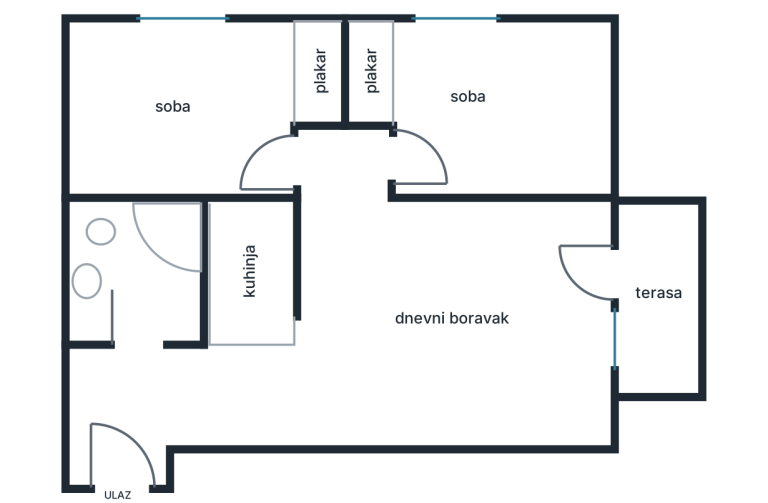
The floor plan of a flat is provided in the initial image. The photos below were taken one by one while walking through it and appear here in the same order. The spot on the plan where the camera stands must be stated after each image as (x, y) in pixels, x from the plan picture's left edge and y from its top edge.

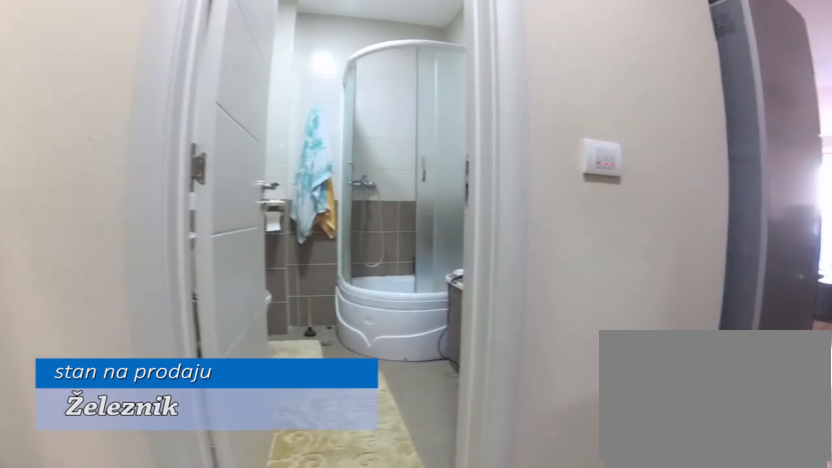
(105, 428)
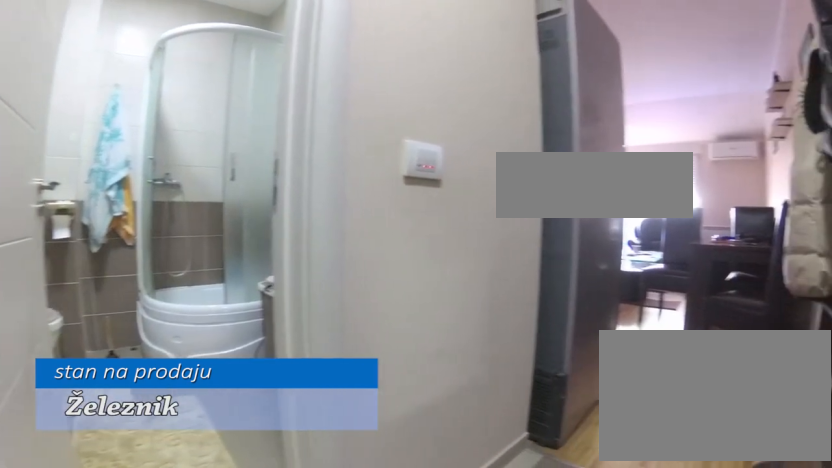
(98, 426)
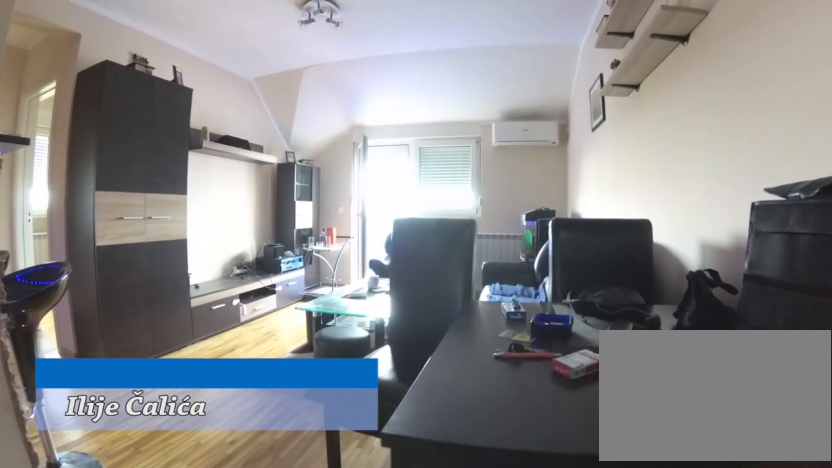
(242, 408)
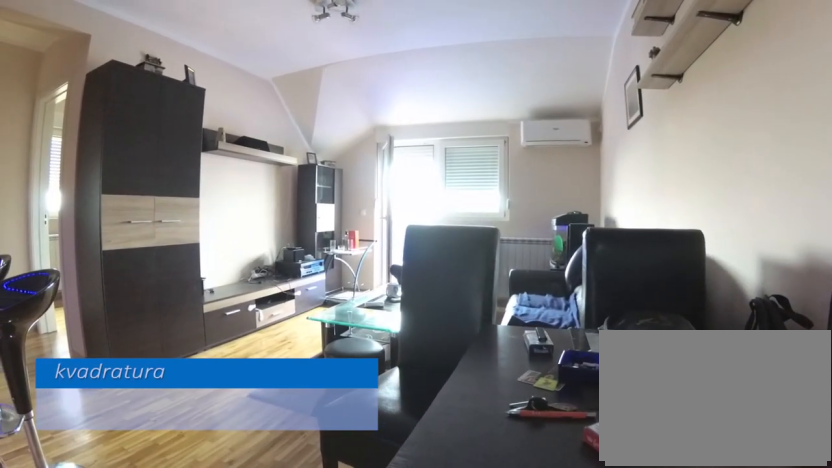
(268, 407)
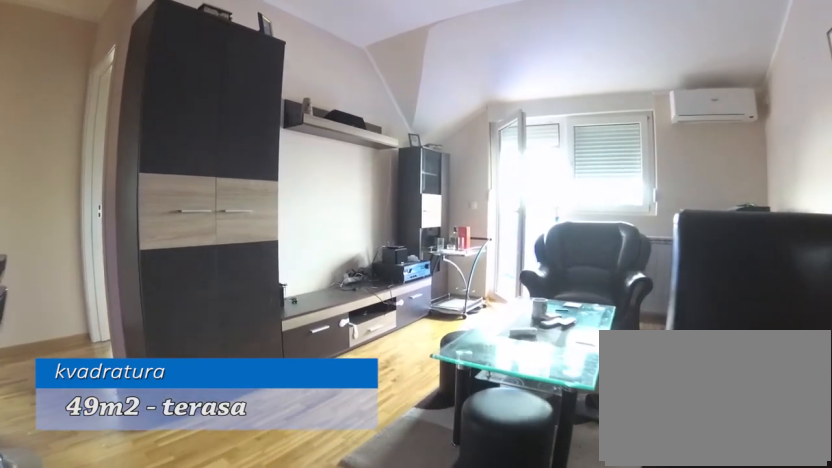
(320, 376)
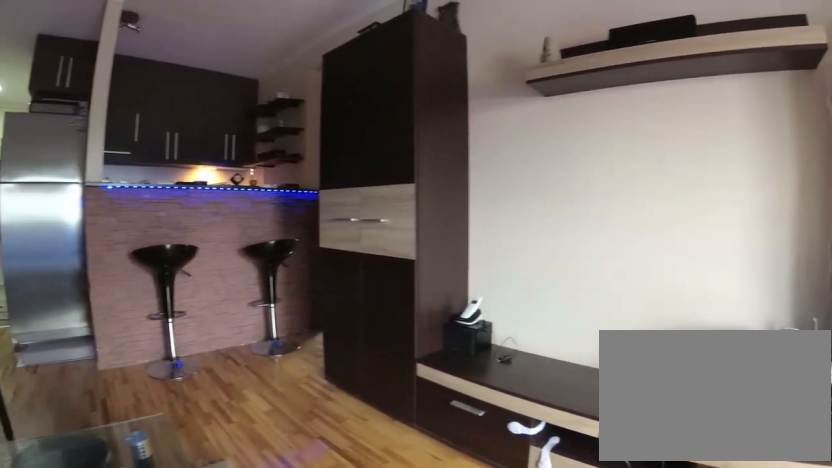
(533, 333)
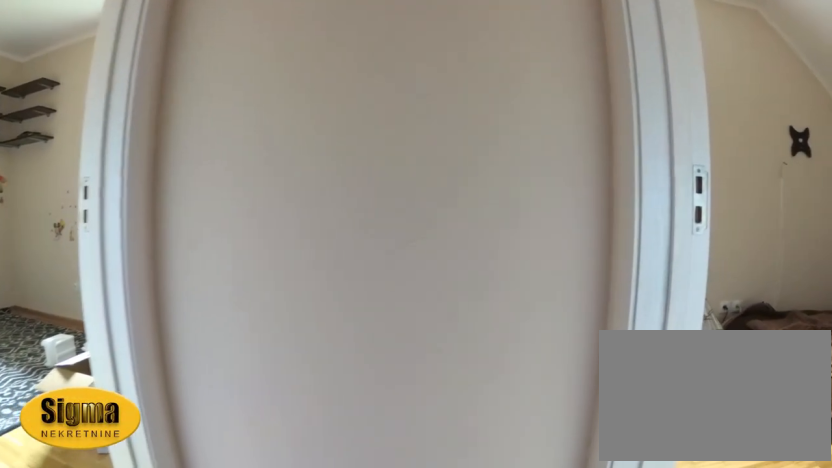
(337, 200)
